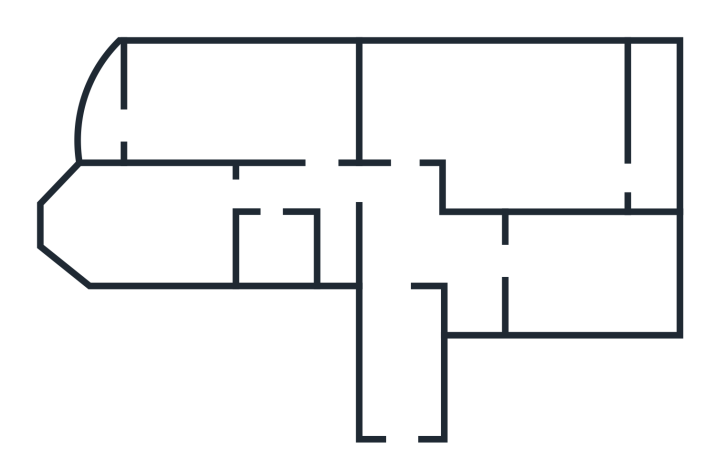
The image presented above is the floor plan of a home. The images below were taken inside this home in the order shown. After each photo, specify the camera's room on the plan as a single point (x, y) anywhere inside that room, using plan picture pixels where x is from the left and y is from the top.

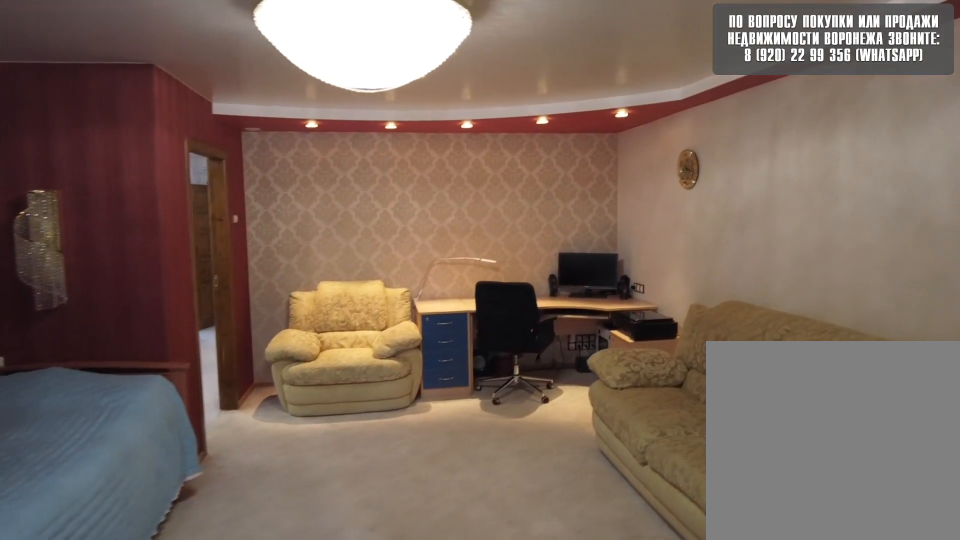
(555, 167)
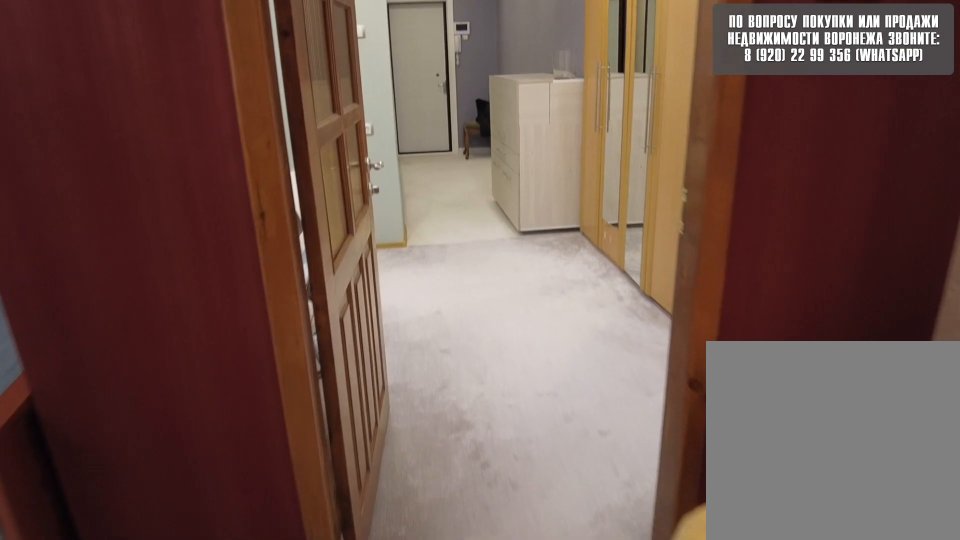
(402, 145)
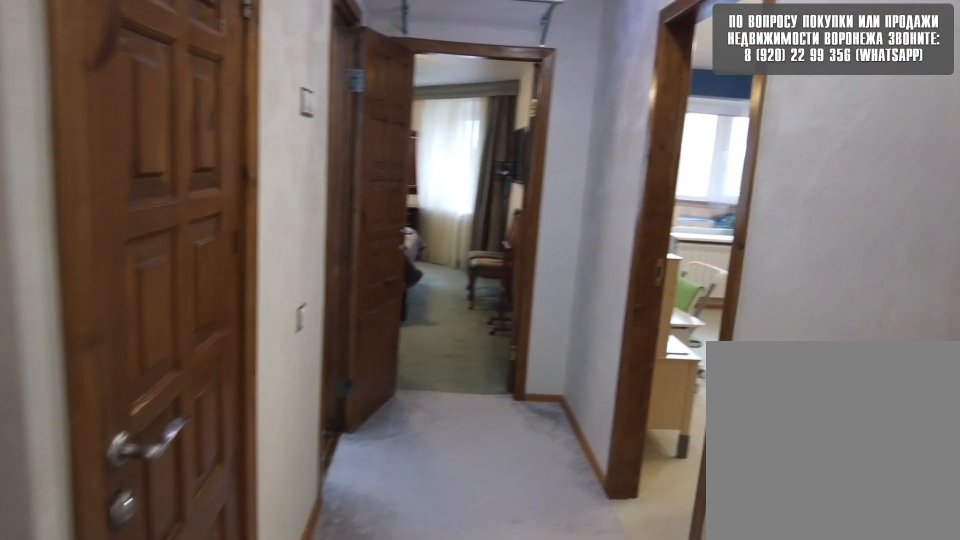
(402, 197)
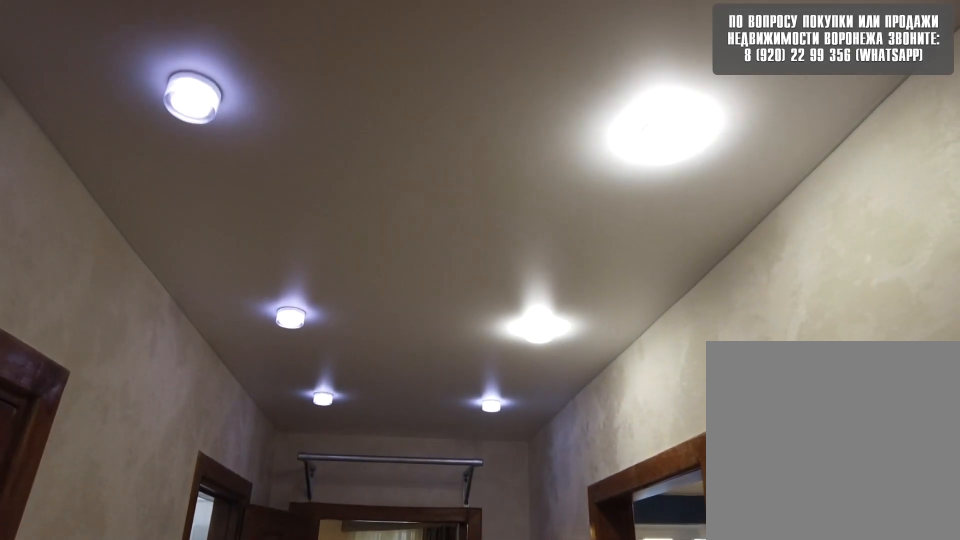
(402, 197)
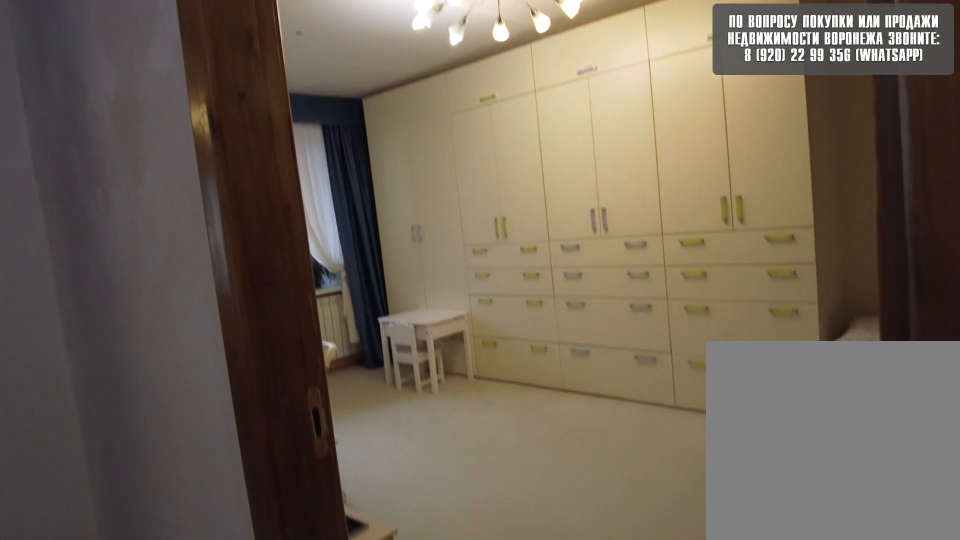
(320, 185)
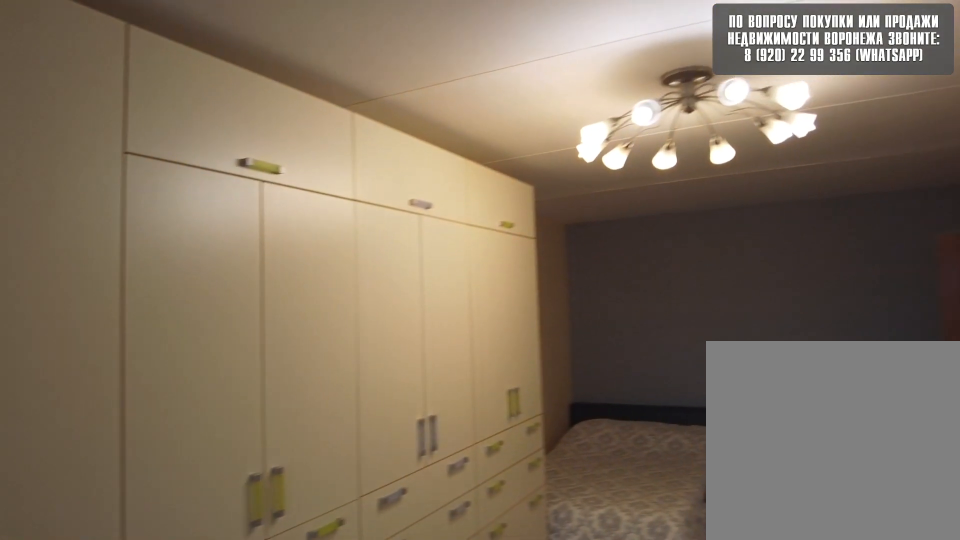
(289, 111)
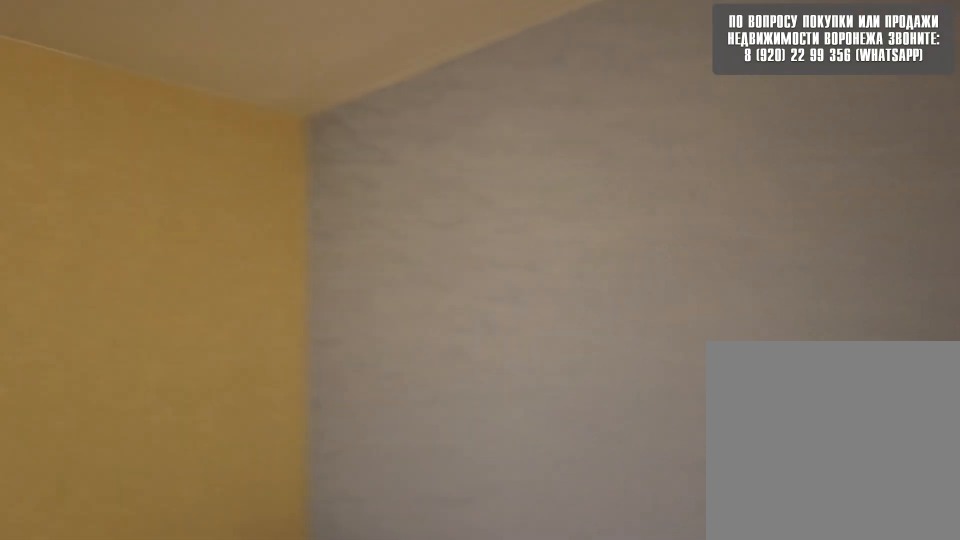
(289, 111)
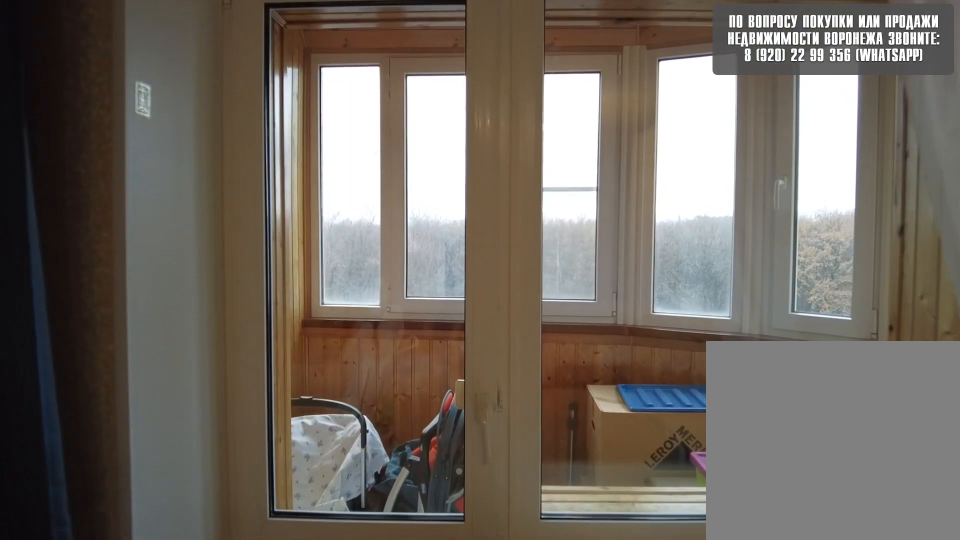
(171, 114)
